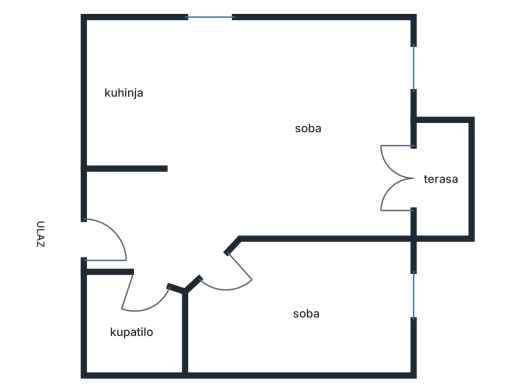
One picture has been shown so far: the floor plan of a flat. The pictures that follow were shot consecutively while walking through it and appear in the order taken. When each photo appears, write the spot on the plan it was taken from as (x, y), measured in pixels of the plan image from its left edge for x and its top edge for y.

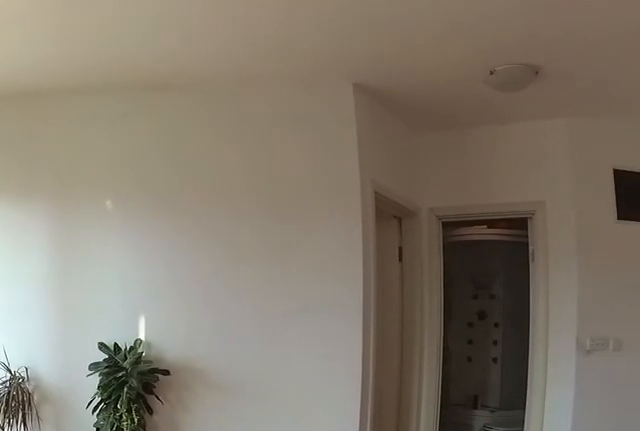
(337, 76)
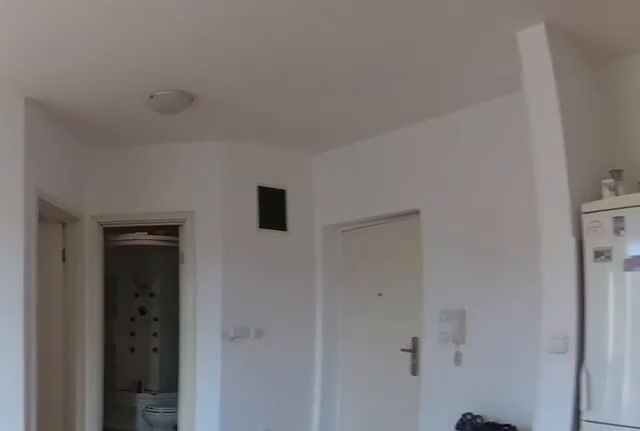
(353, 74)
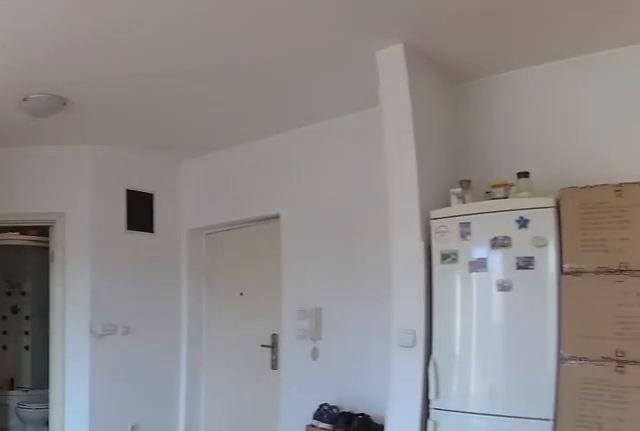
(357, 75)
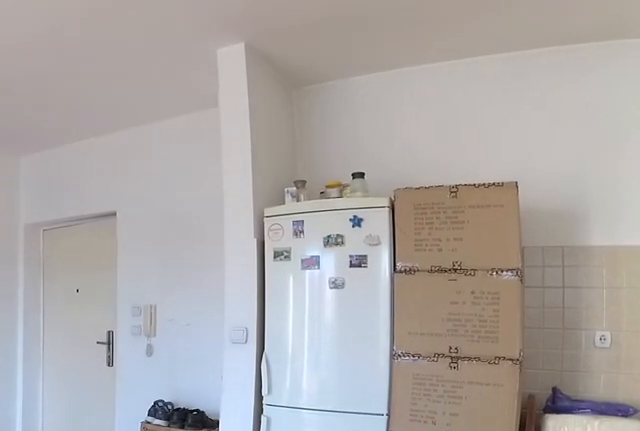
(355, 90)
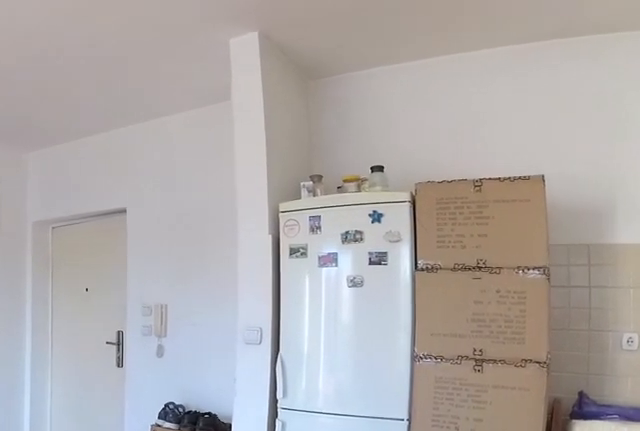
(348, 96)
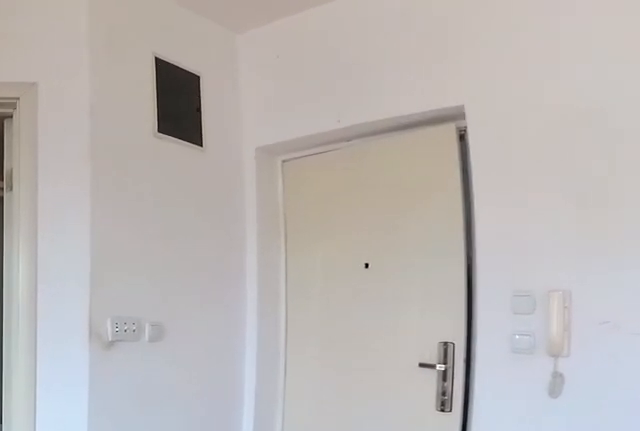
(254, 181)
